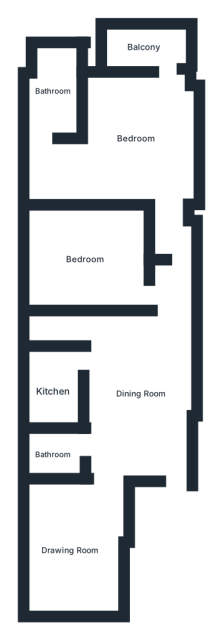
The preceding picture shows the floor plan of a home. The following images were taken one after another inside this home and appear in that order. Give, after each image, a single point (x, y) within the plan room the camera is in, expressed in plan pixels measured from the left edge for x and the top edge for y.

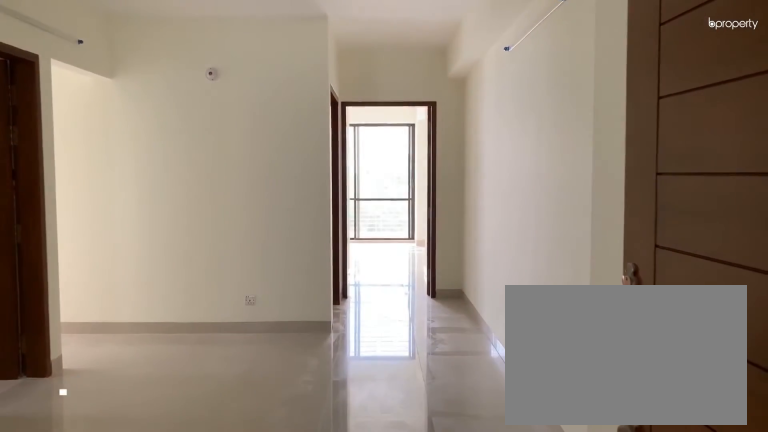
(140, 388)
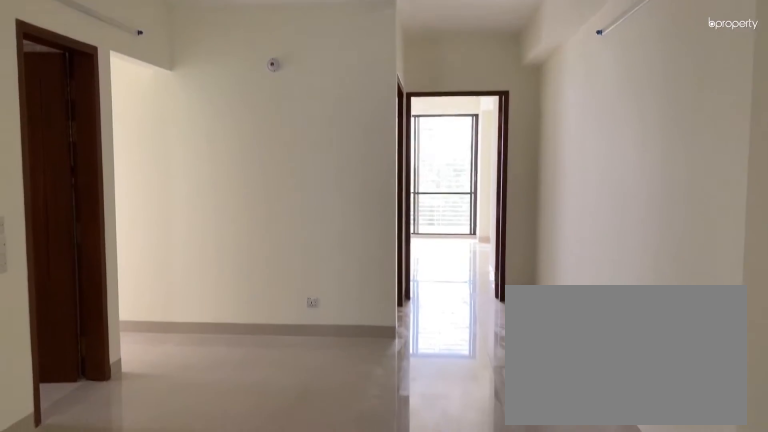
(140, 388)
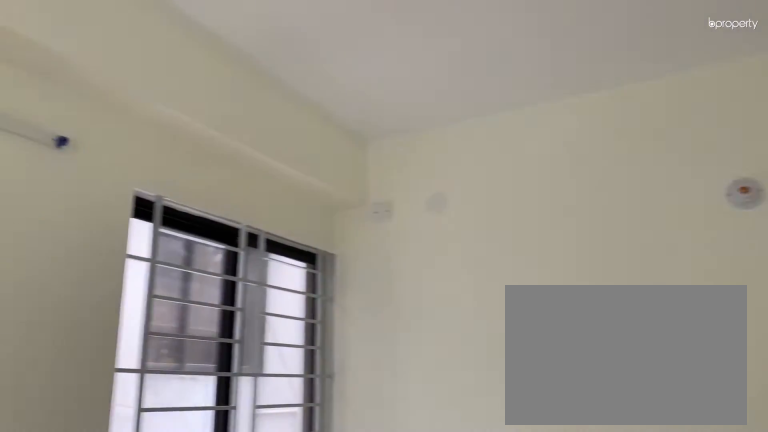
(70, 550)
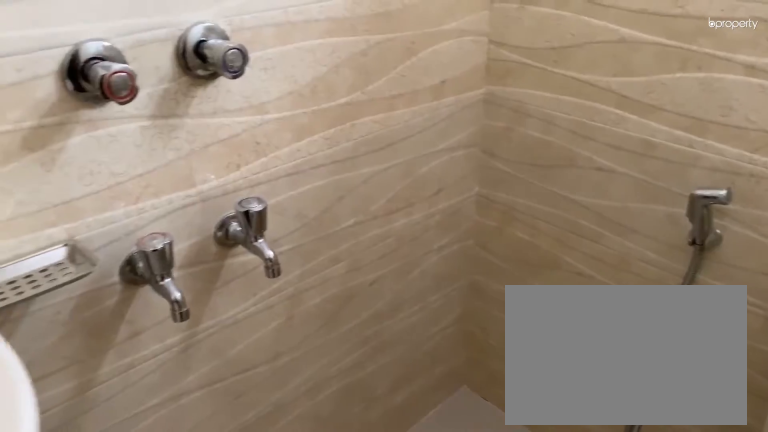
(54, 453)
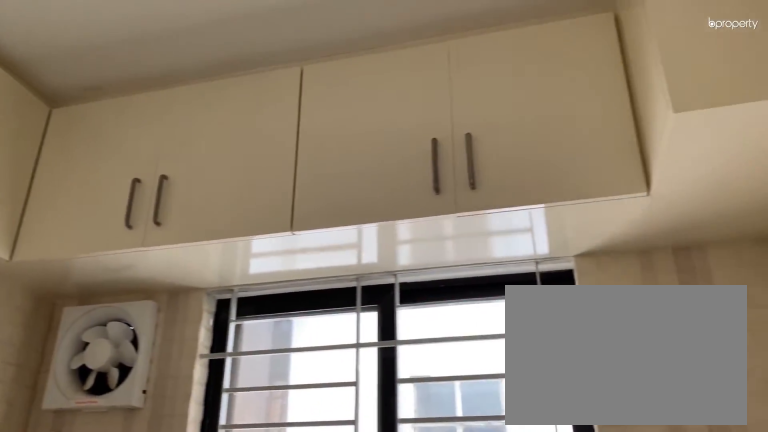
(53, 388)
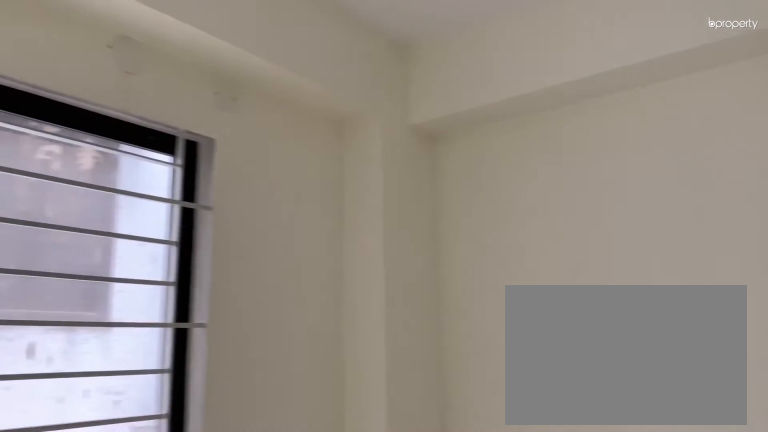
(85, 259)
